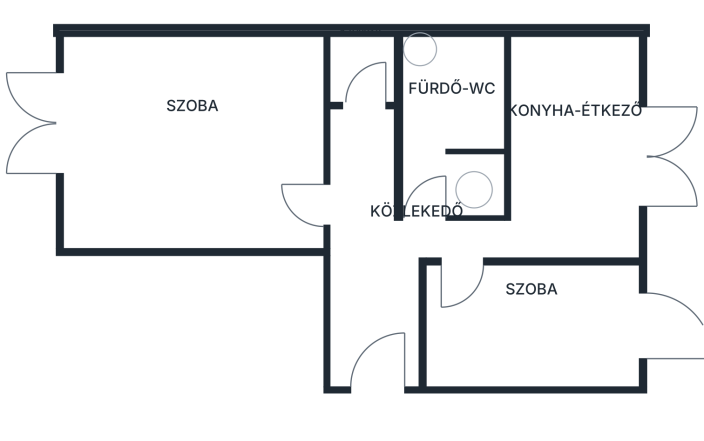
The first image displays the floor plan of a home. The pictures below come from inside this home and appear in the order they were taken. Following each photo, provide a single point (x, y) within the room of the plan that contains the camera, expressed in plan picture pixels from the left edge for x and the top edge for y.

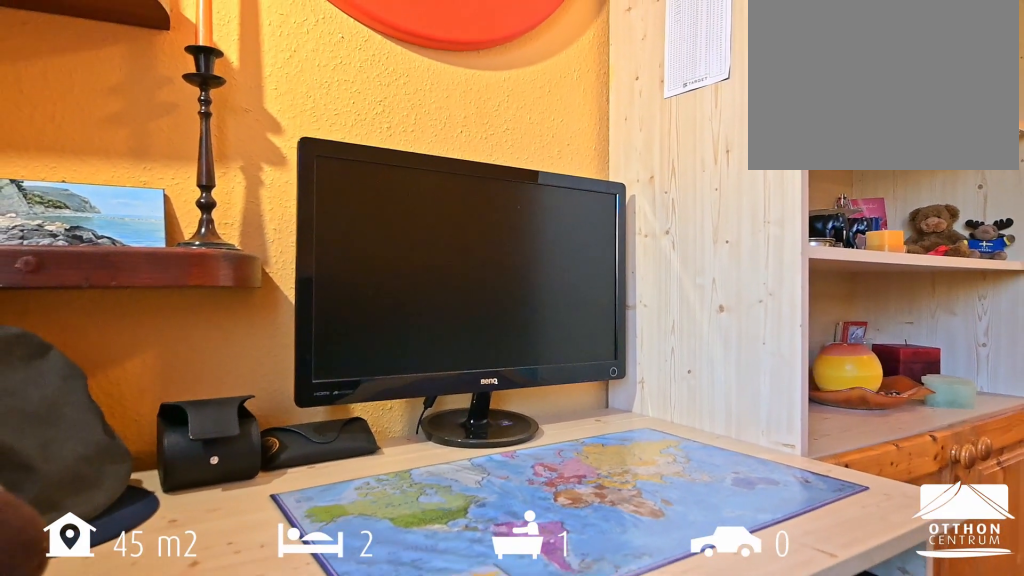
(202, 143)
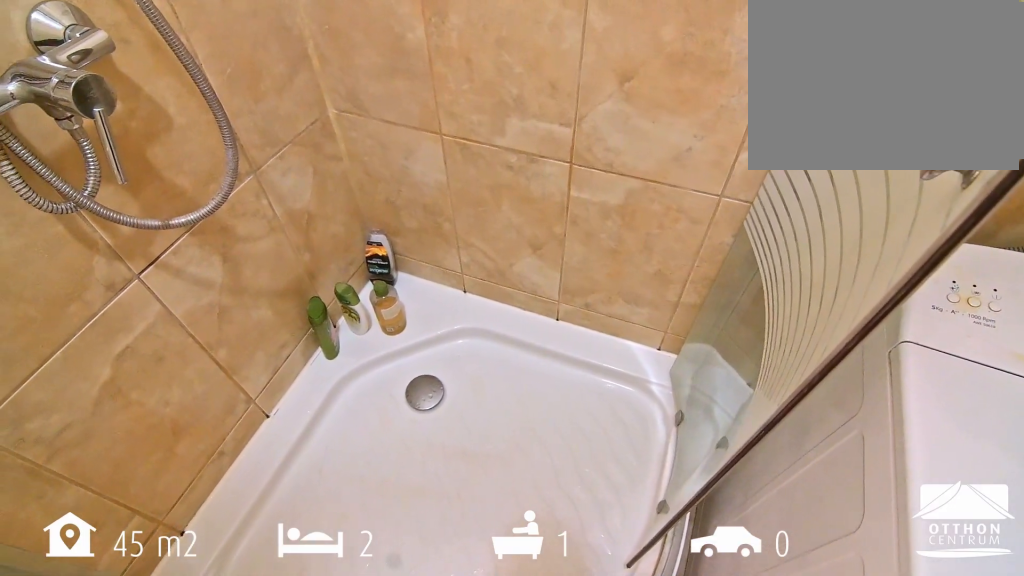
(449, 131)
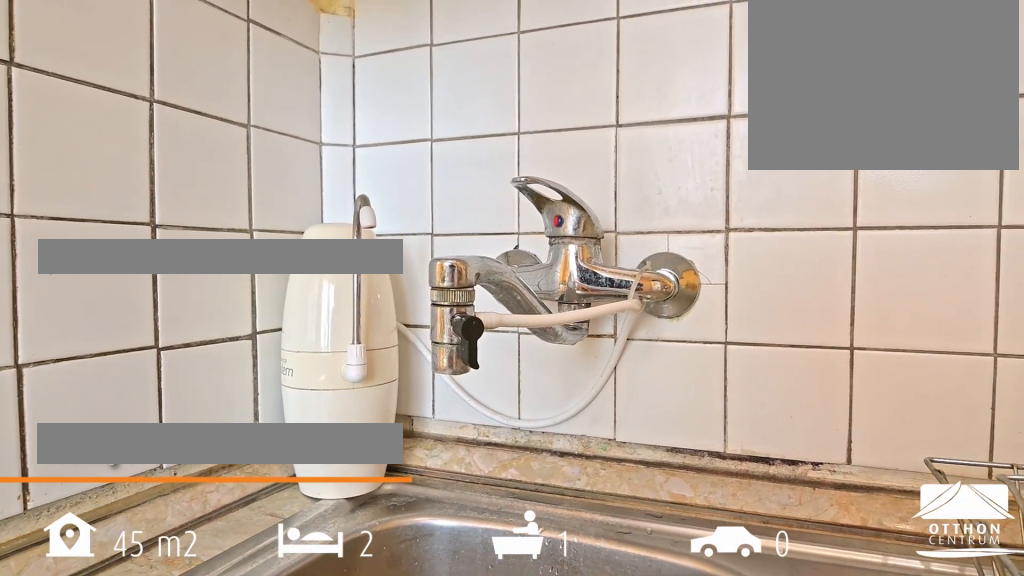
(569, 155)
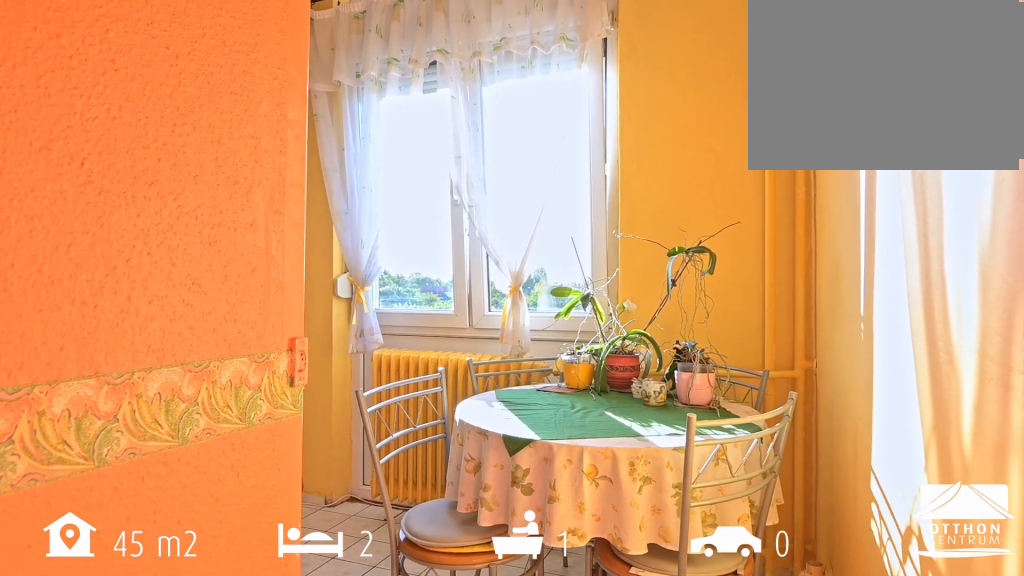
(569, 155)
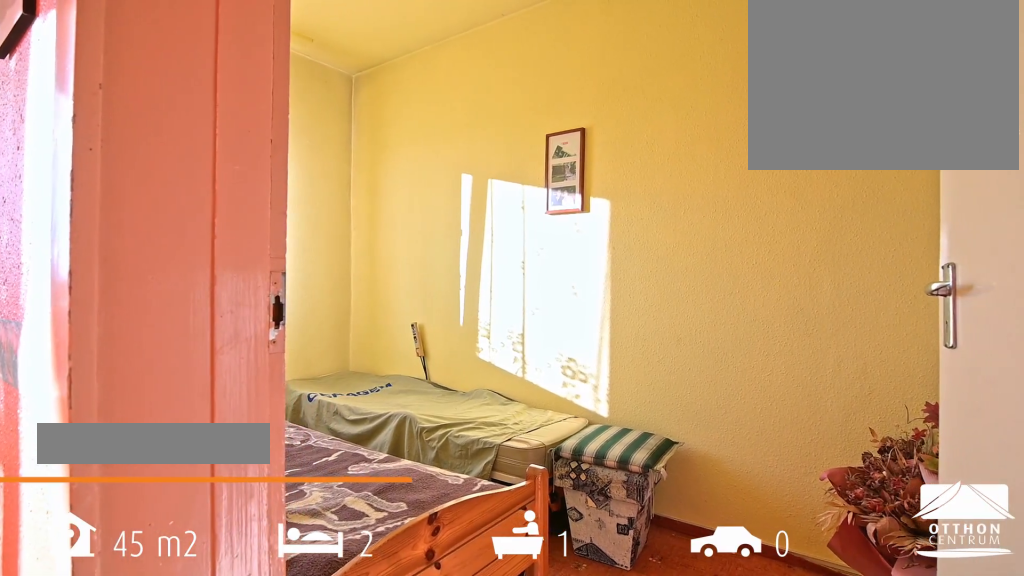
(521, 326)
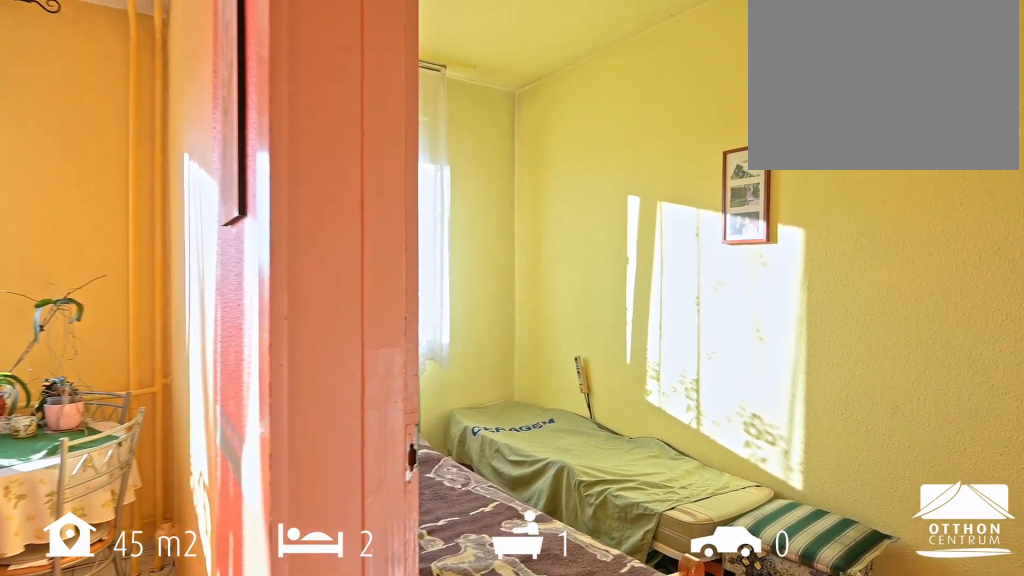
(521, 326)
